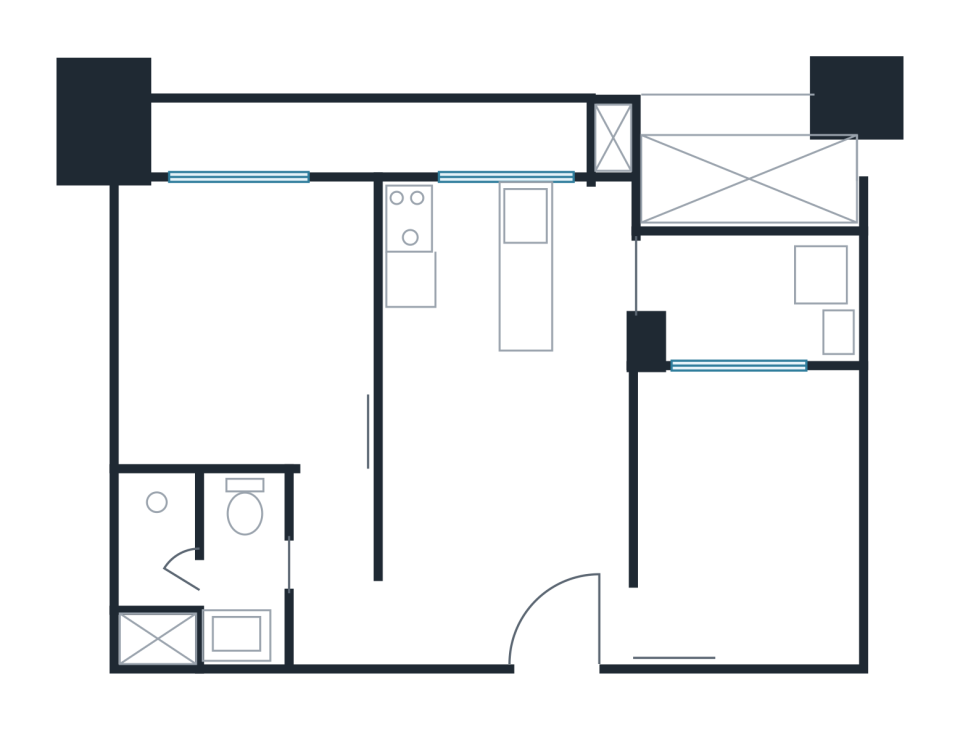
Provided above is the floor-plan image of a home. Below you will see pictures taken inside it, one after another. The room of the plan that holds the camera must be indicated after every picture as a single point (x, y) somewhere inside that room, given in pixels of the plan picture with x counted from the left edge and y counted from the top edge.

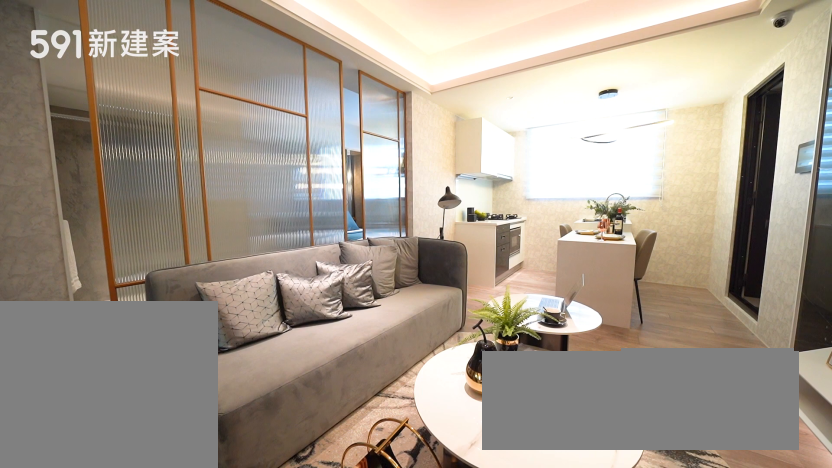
(504, 468)
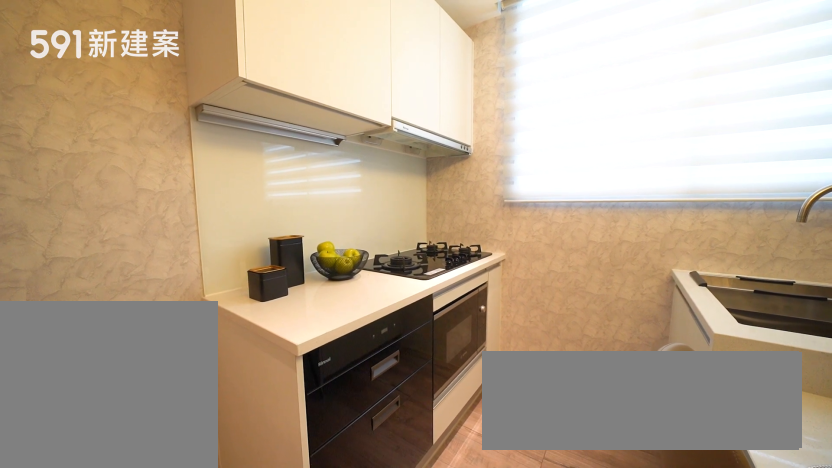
(456, 260)
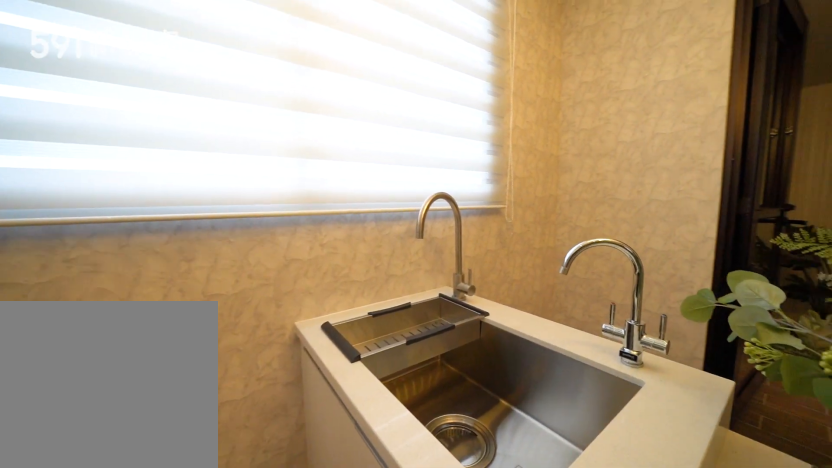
(456, 260)
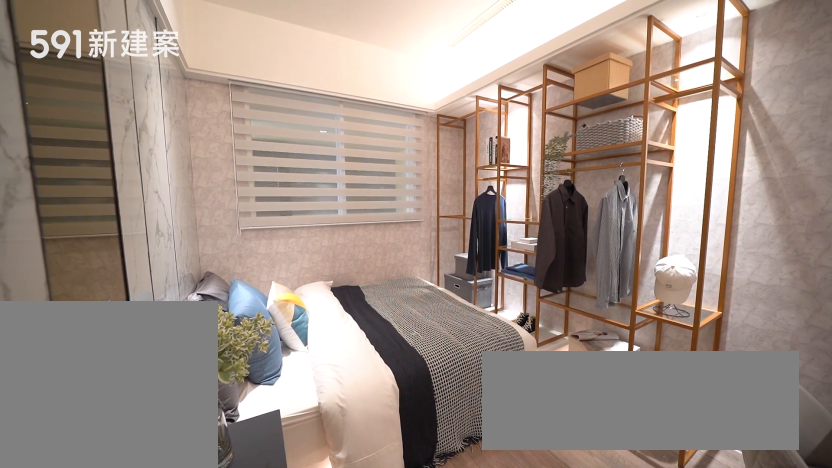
(754, 509)
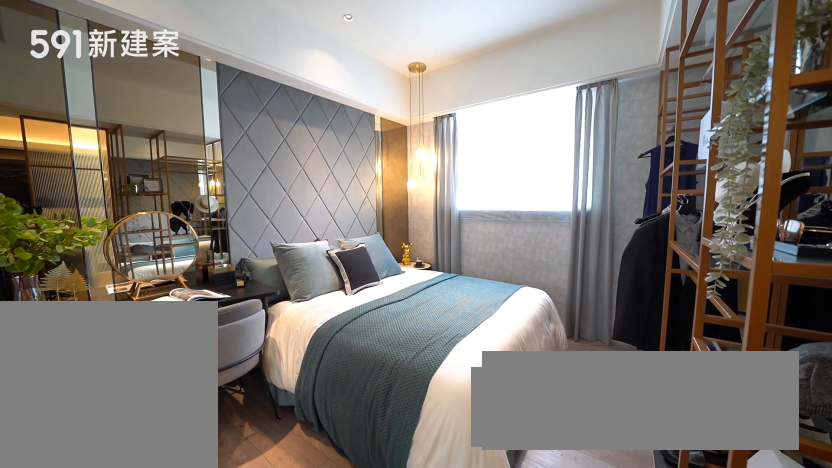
(245, 320)
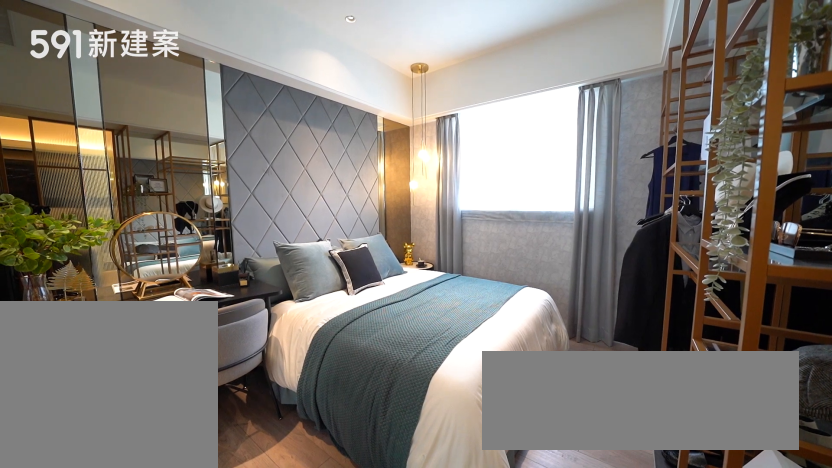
(245, 320)
